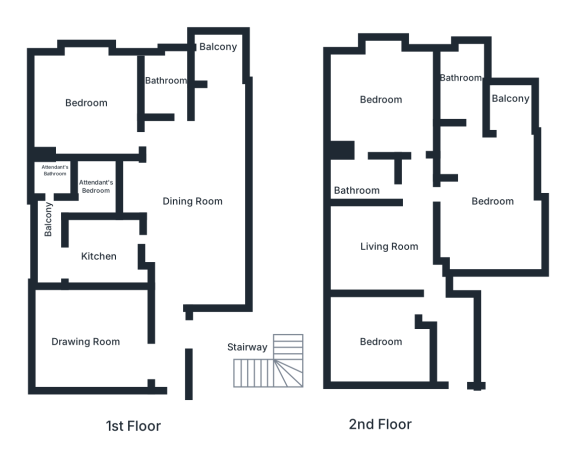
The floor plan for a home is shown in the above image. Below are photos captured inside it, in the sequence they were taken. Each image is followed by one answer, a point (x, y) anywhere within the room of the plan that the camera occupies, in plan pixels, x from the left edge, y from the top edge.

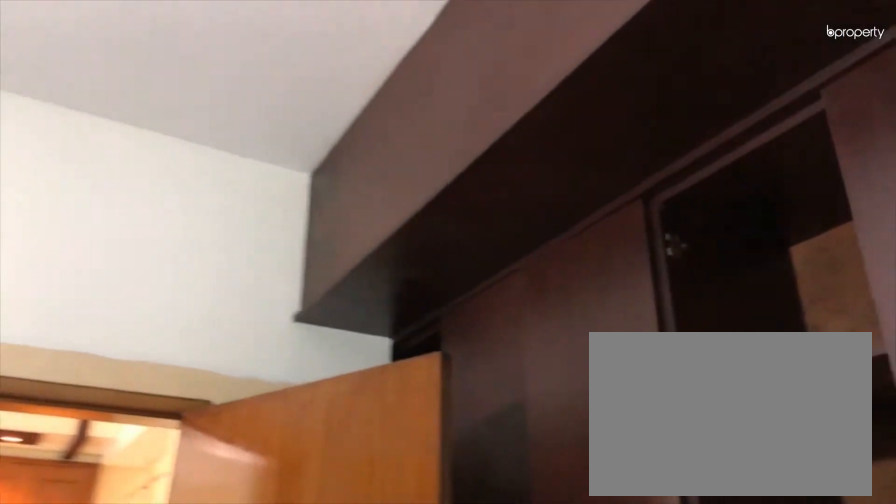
(98, 255)
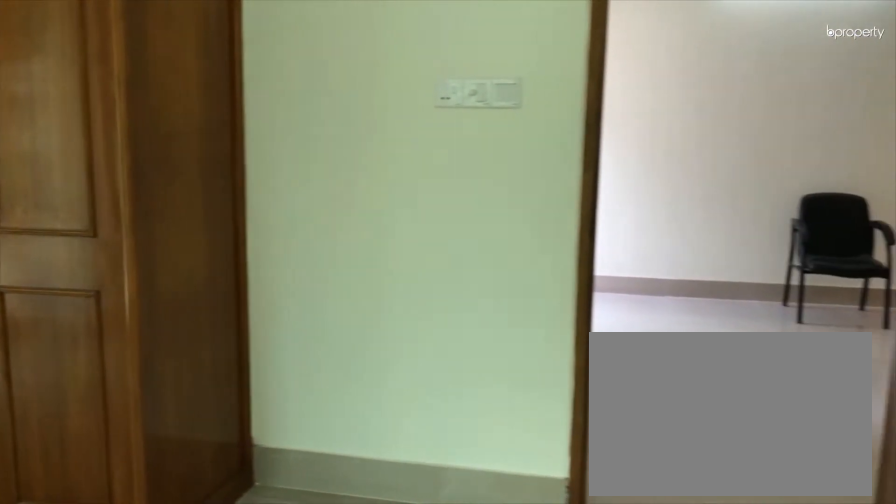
(89, 102)
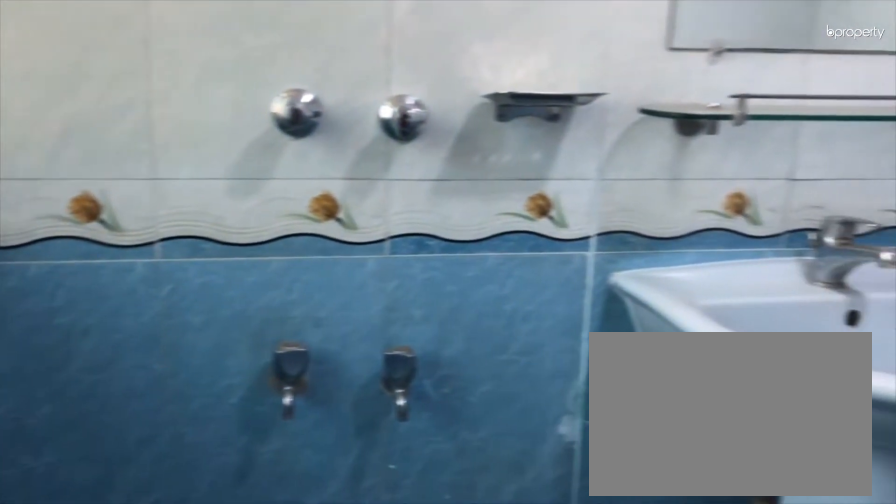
(163, 81)
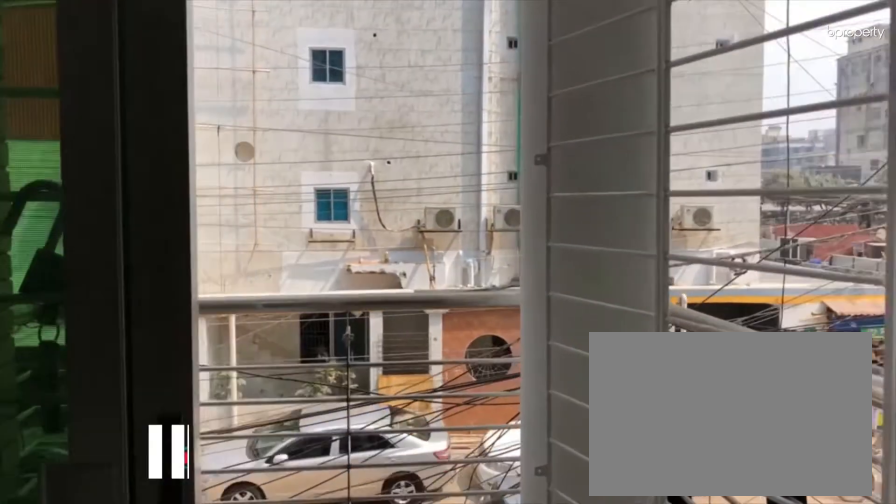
(220, 82)
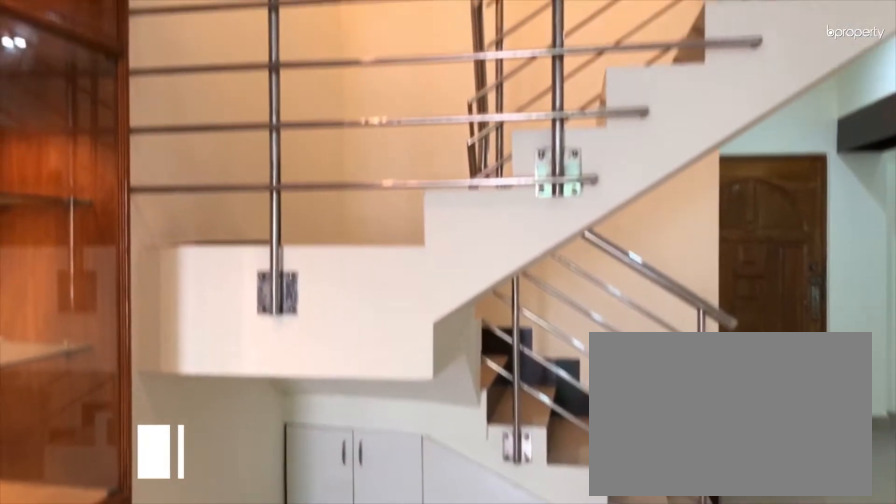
(239, 369)
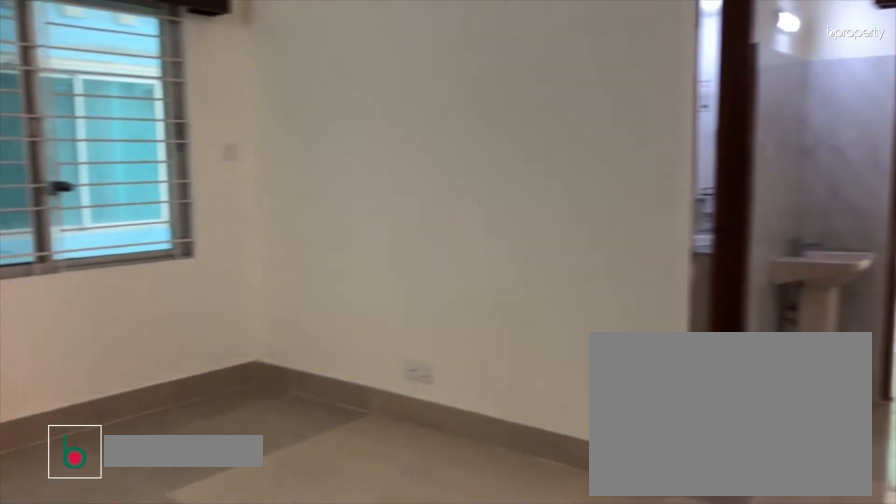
(381, 240)
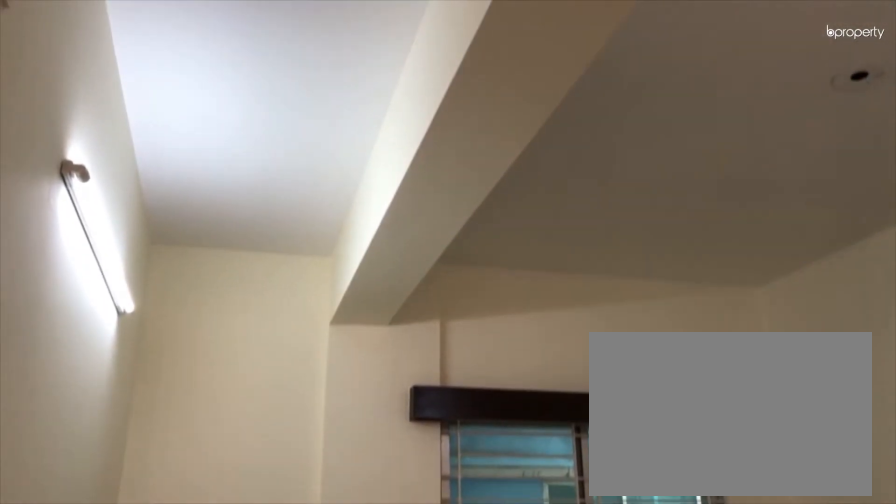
(381, 240)
